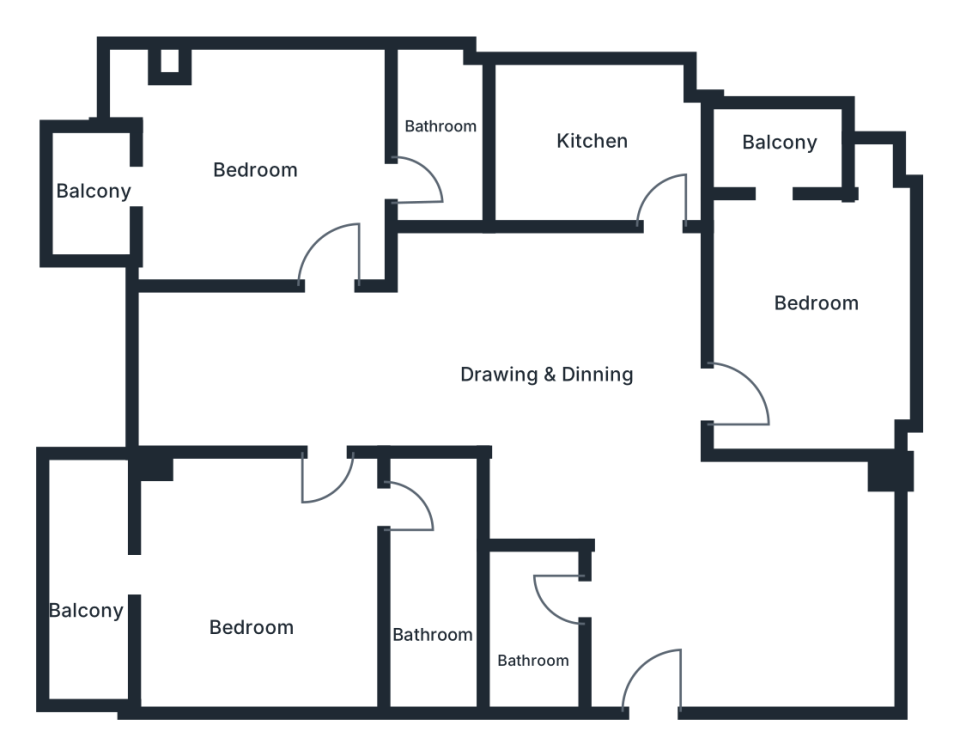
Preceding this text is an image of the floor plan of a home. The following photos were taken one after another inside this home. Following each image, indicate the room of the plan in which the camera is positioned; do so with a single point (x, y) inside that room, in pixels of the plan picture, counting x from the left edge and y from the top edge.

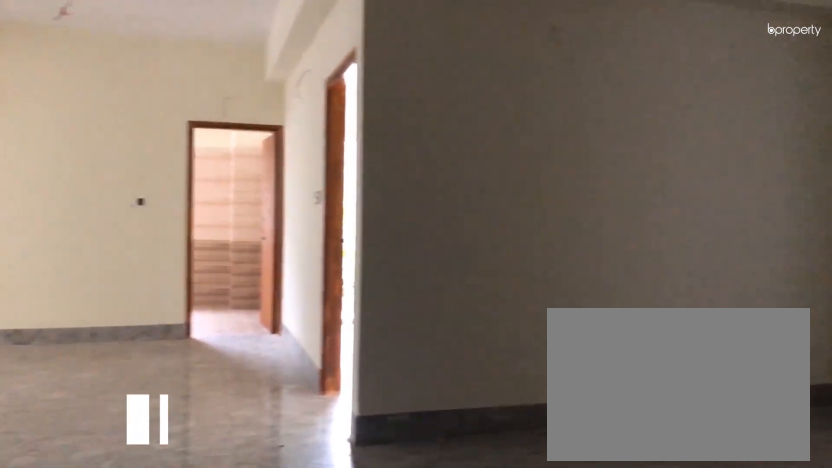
(776, 587)
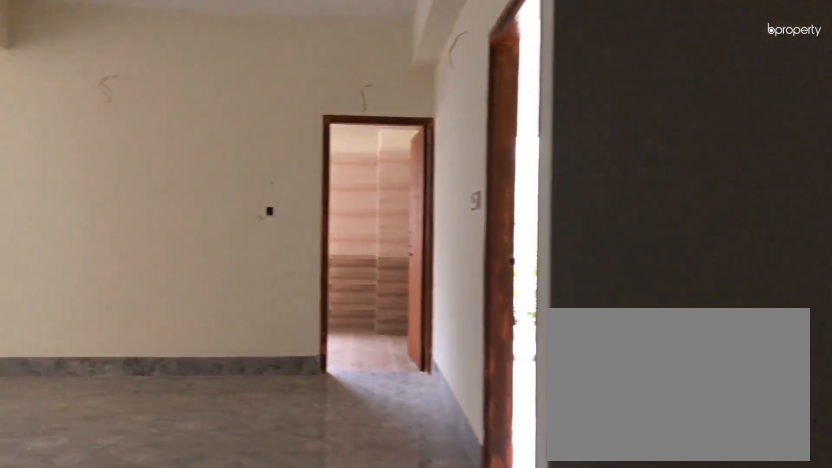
(776, 587)
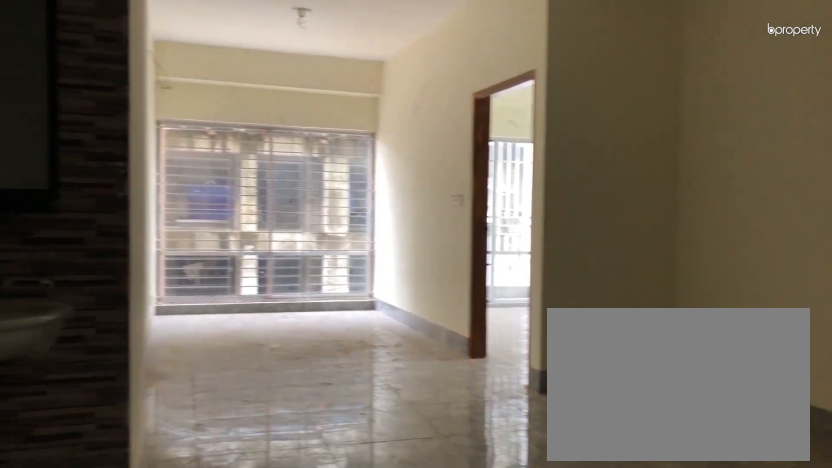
(558, 369)
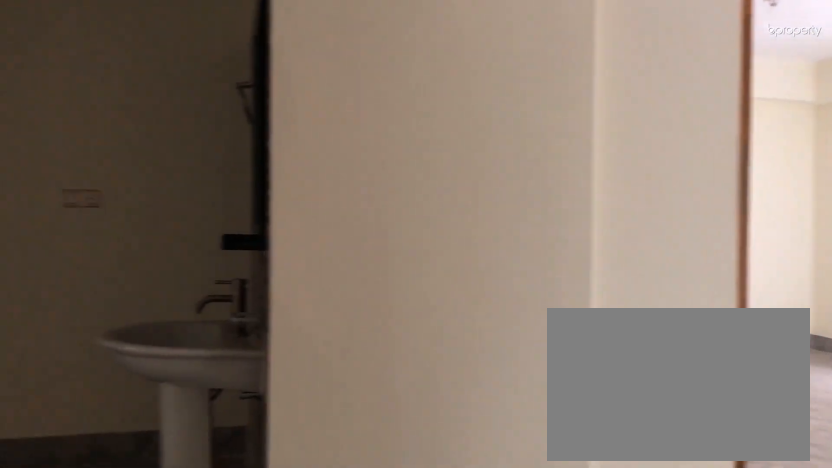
(298, 401)
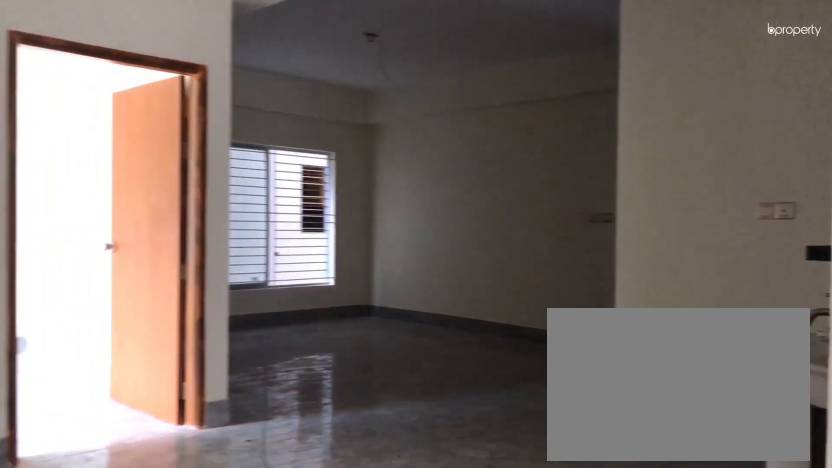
(482, 393)
